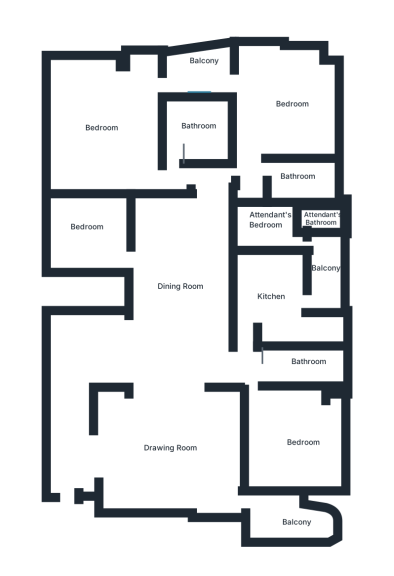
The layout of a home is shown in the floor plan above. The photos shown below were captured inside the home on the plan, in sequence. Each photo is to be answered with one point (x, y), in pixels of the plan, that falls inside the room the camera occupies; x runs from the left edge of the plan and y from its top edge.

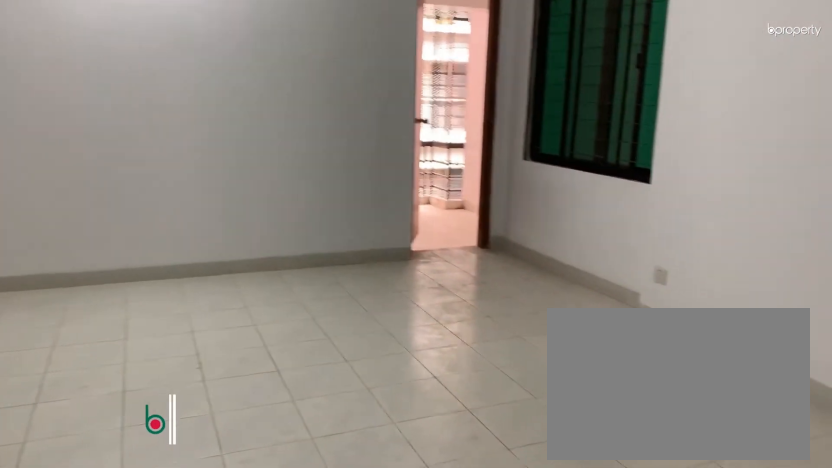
(172, 458)
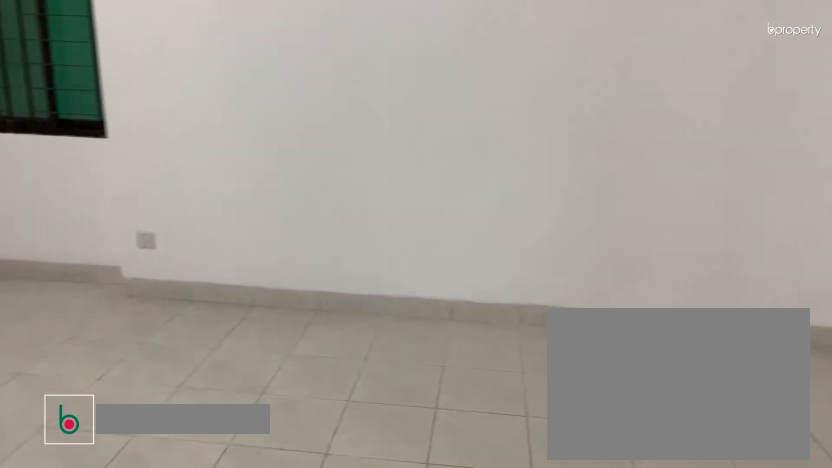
(172, 458)
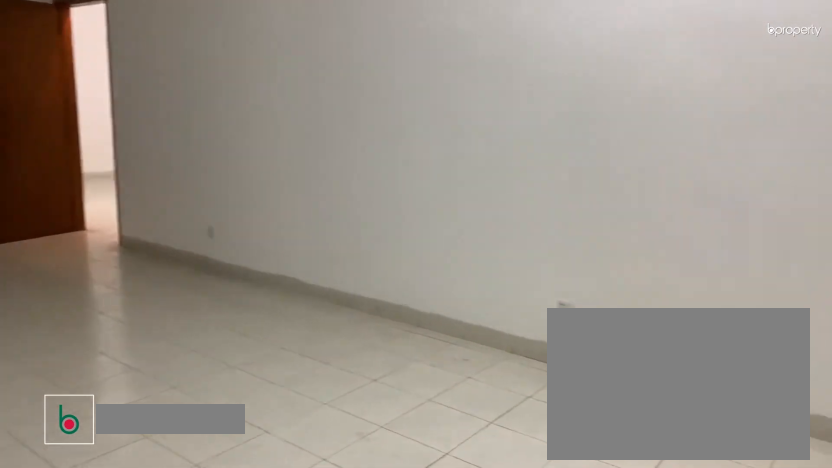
(180, 276)
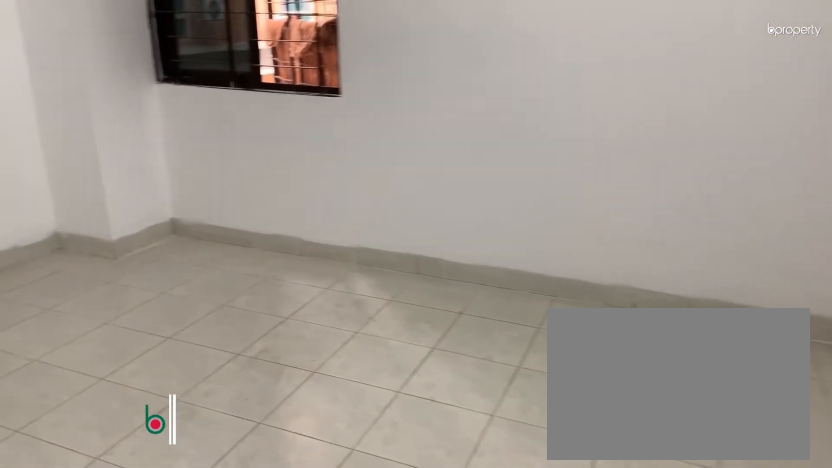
(290, 443)
